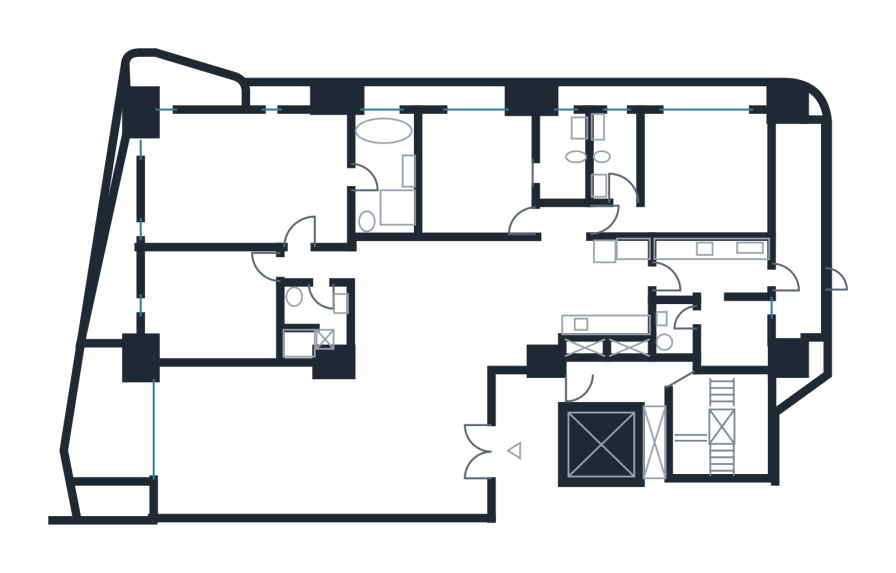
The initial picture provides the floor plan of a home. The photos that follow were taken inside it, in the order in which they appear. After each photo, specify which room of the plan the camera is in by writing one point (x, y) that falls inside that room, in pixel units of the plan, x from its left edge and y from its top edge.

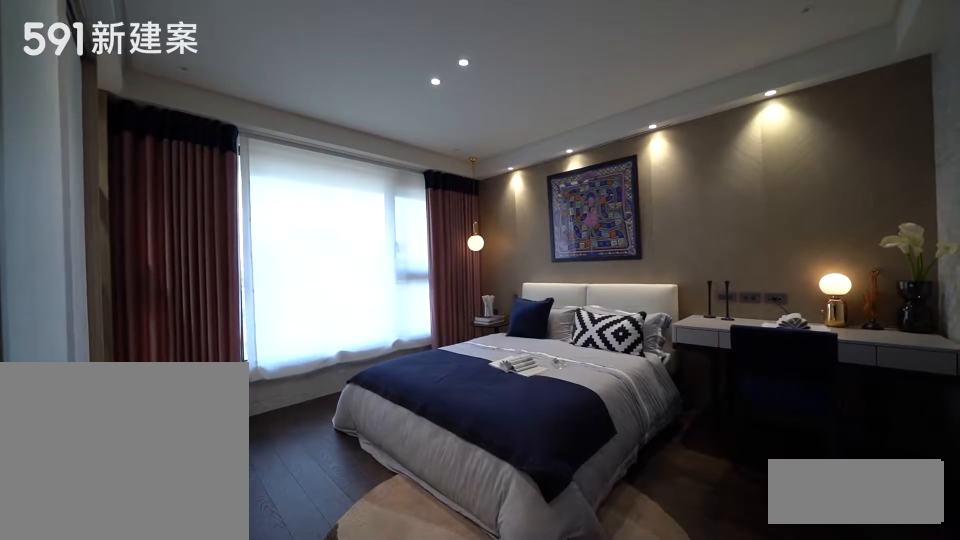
(699, 175)
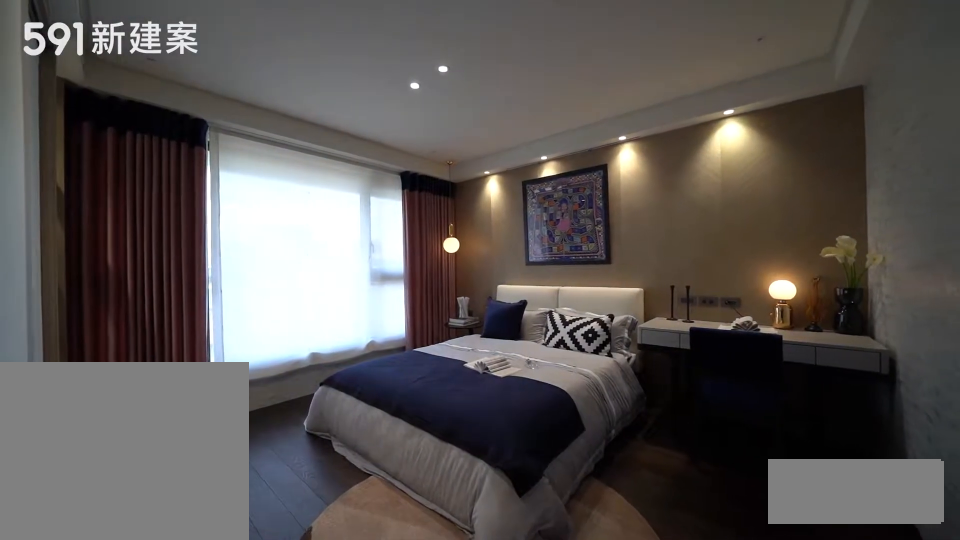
(699, 175)
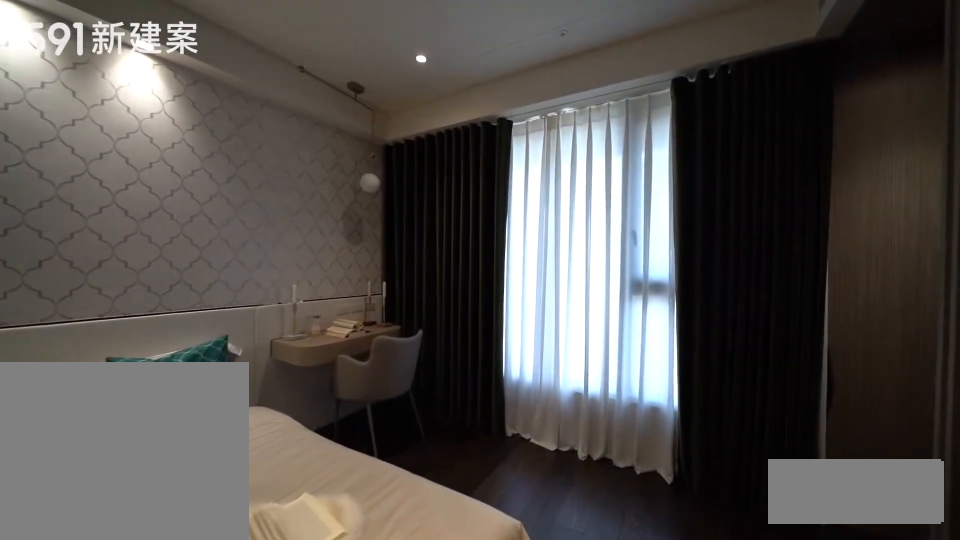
(475, 171)
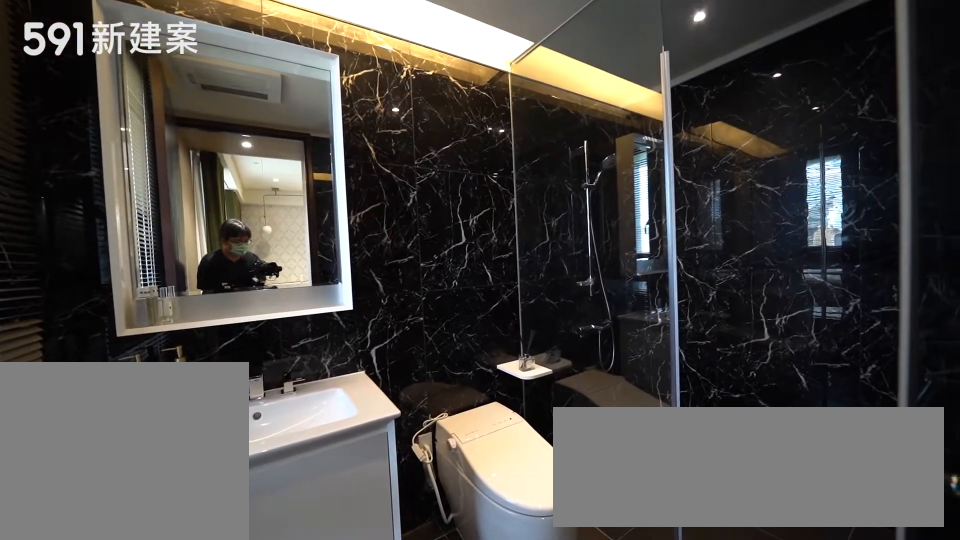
(564, 167)
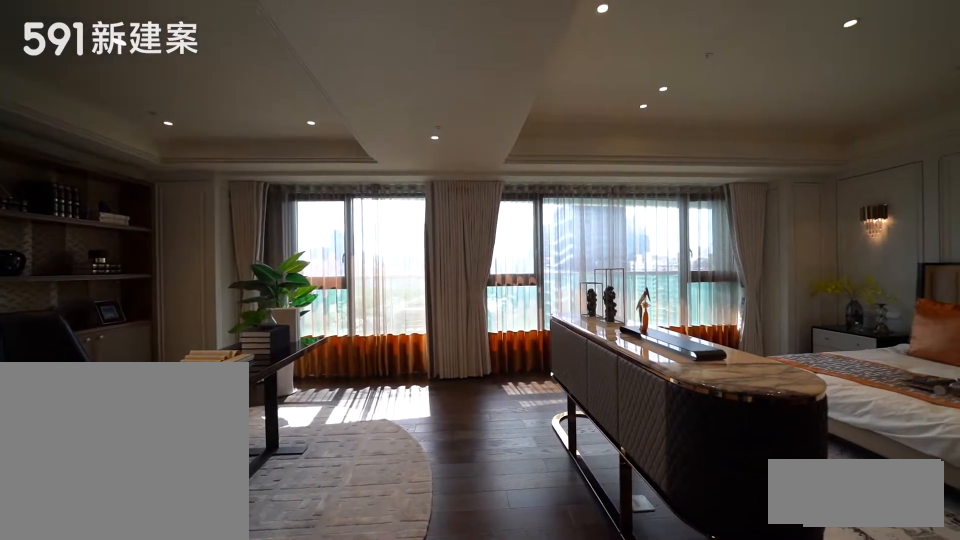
(214, 235)
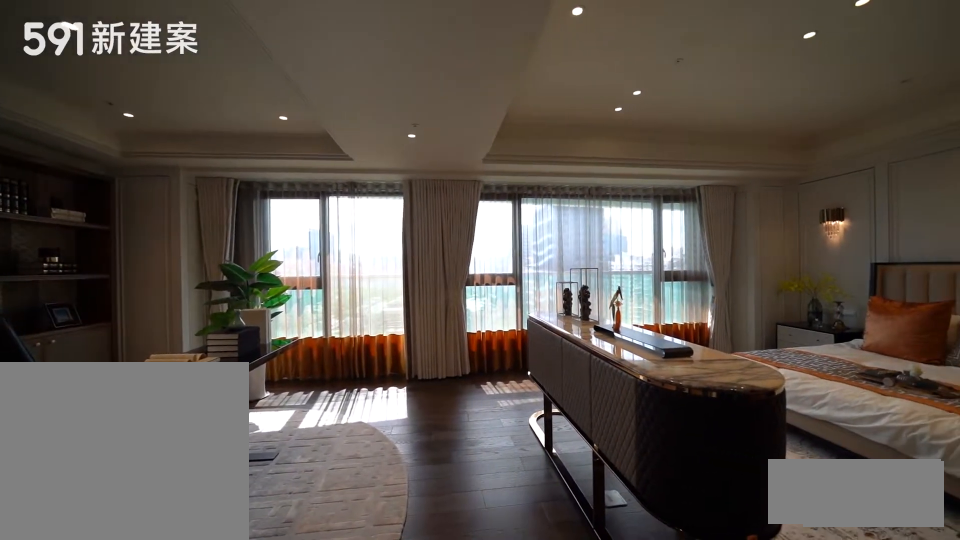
(214, 235)
